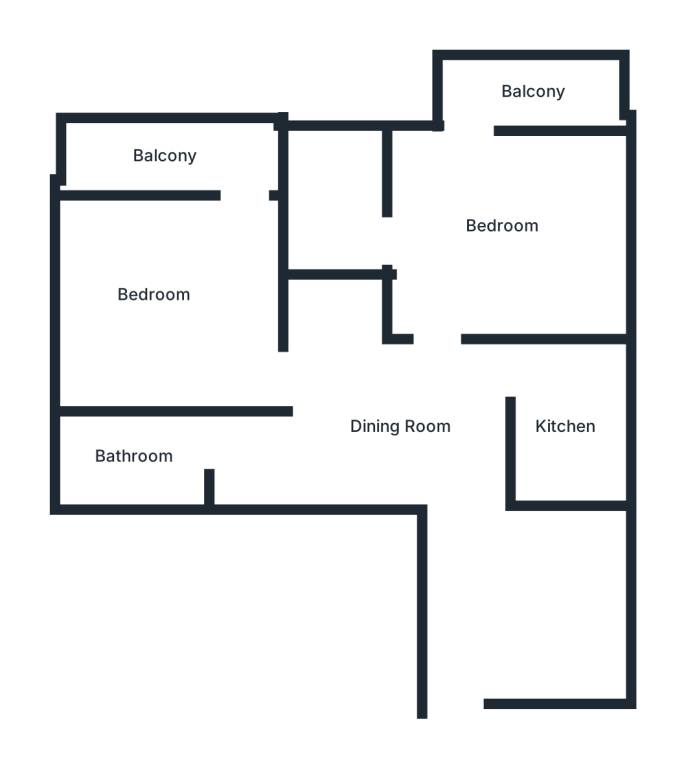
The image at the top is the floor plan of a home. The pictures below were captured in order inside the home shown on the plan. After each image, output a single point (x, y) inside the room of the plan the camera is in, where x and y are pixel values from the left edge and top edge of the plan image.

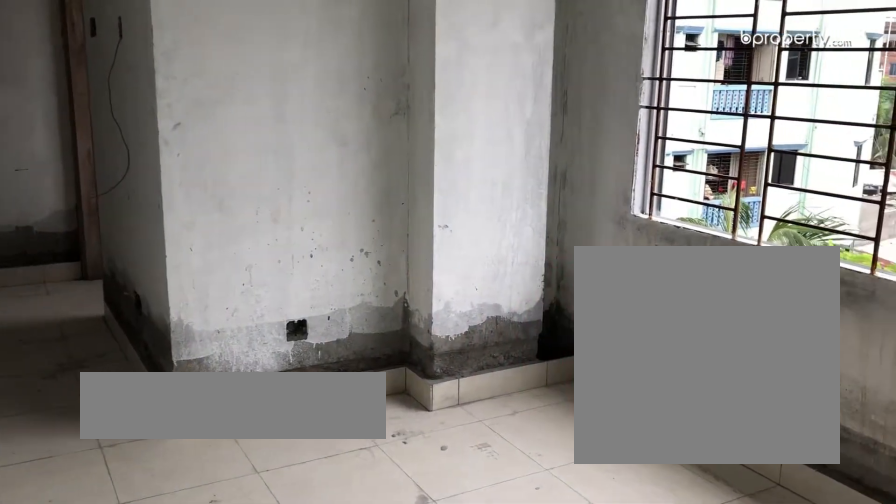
(546, 633)
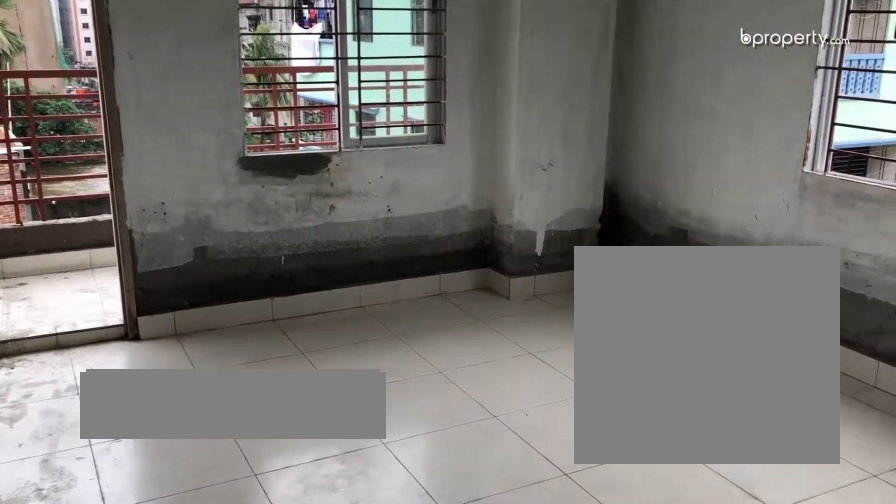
(501, 227)
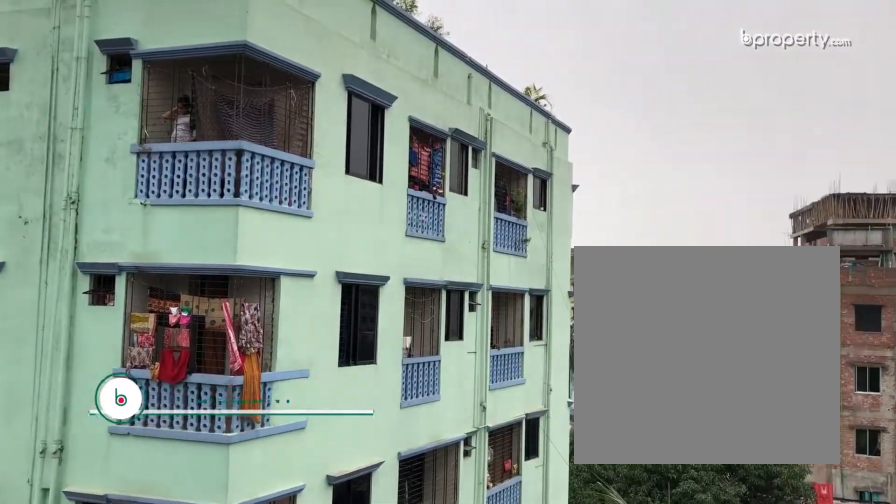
(531, 90)
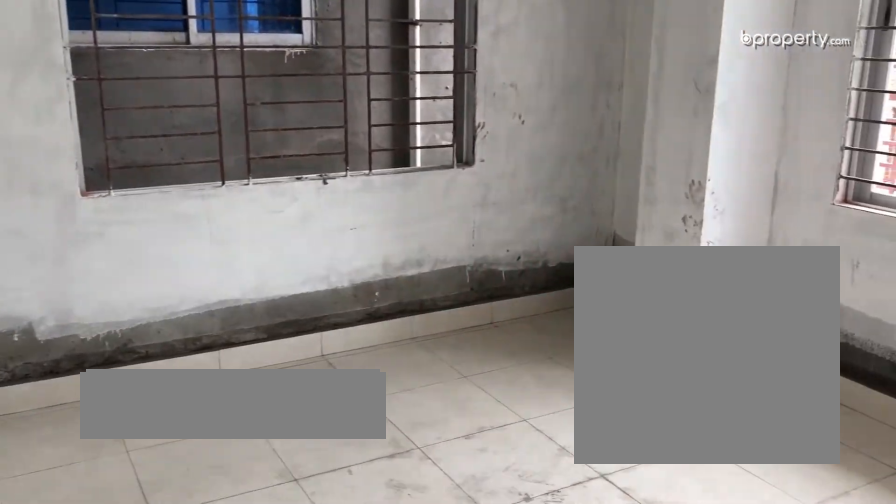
(153, 292)
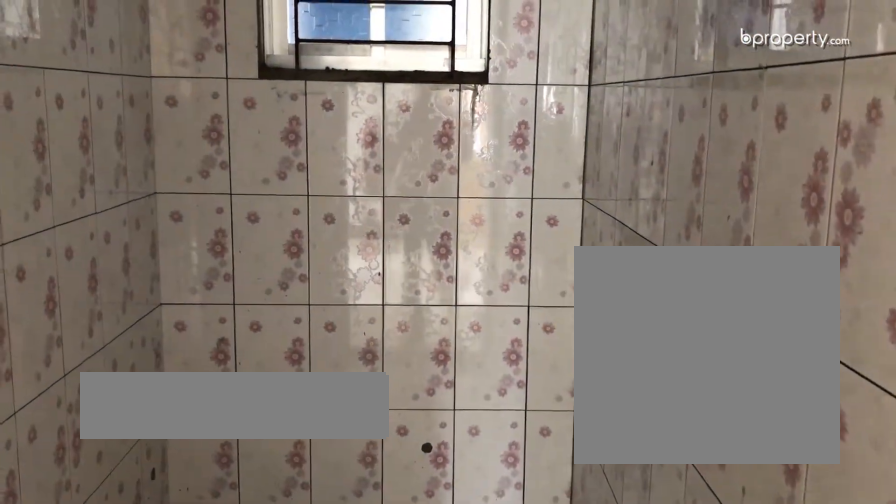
(134, 447)
